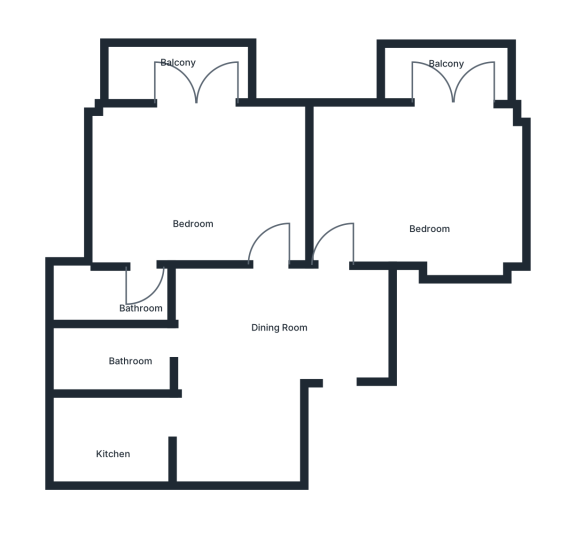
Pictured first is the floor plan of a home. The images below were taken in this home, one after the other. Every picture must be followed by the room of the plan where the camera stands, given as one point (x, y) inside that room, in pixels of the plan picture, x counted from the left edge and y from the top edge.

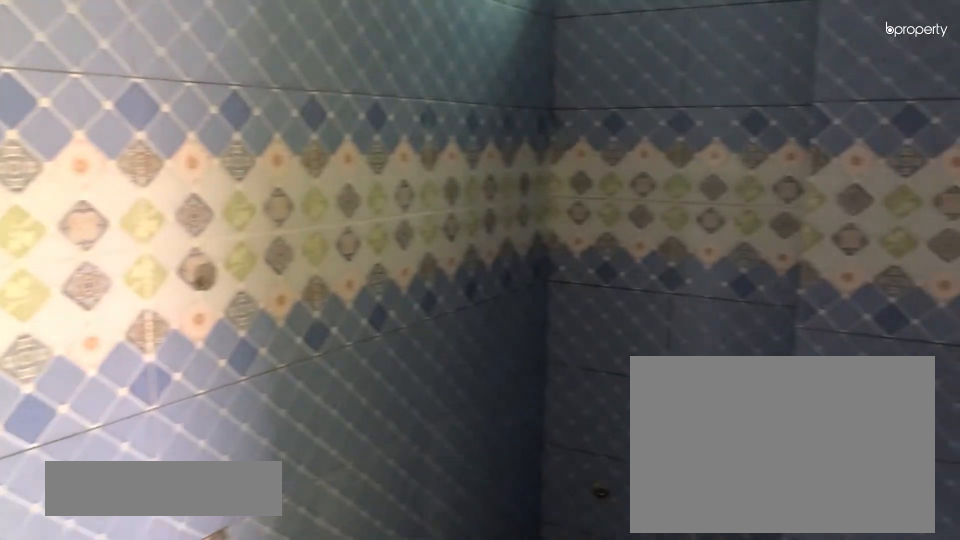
(115, 300)
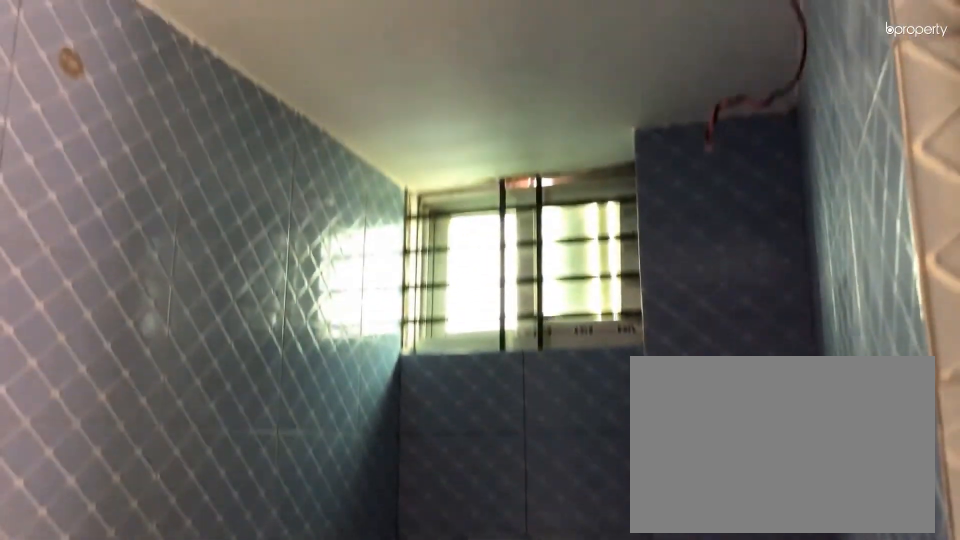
(115, 300)
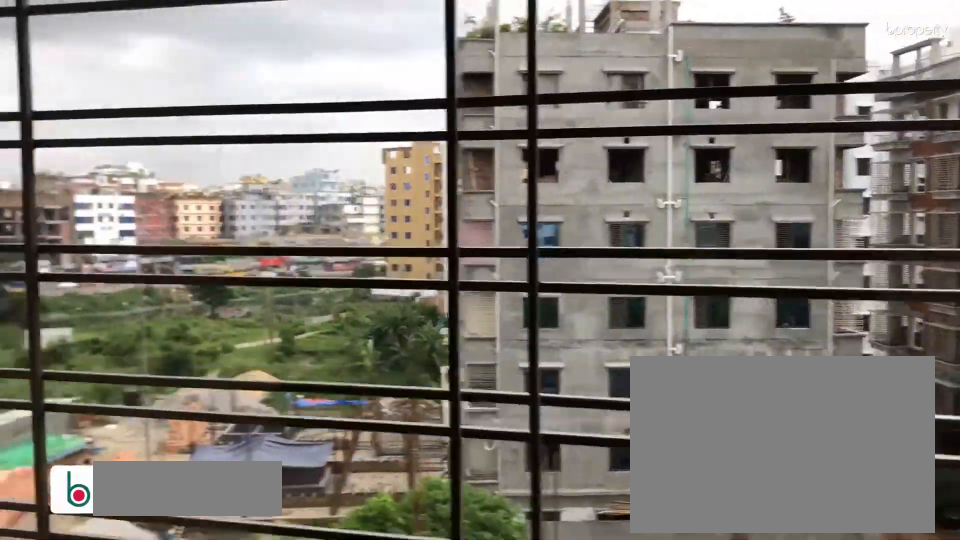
(175, 73)
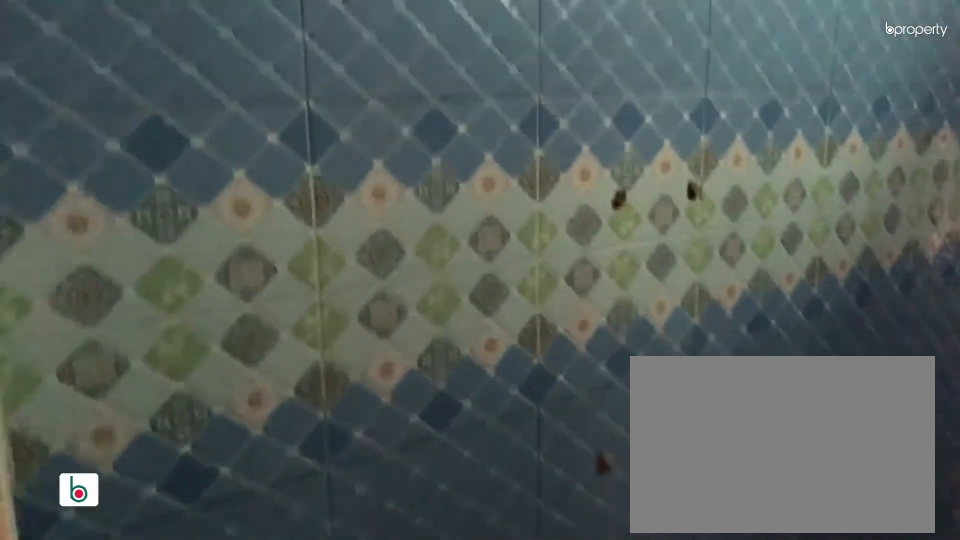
(125, 354)
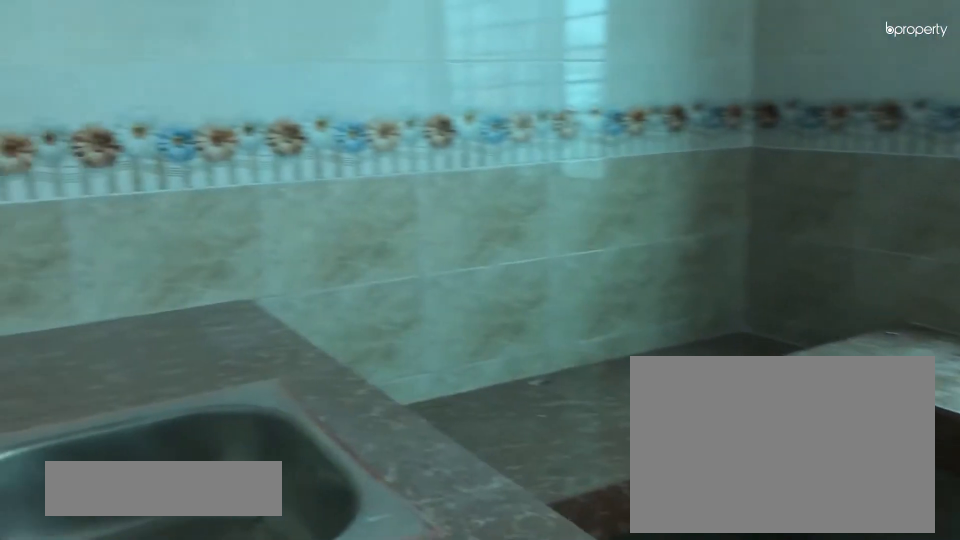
(101, 432)
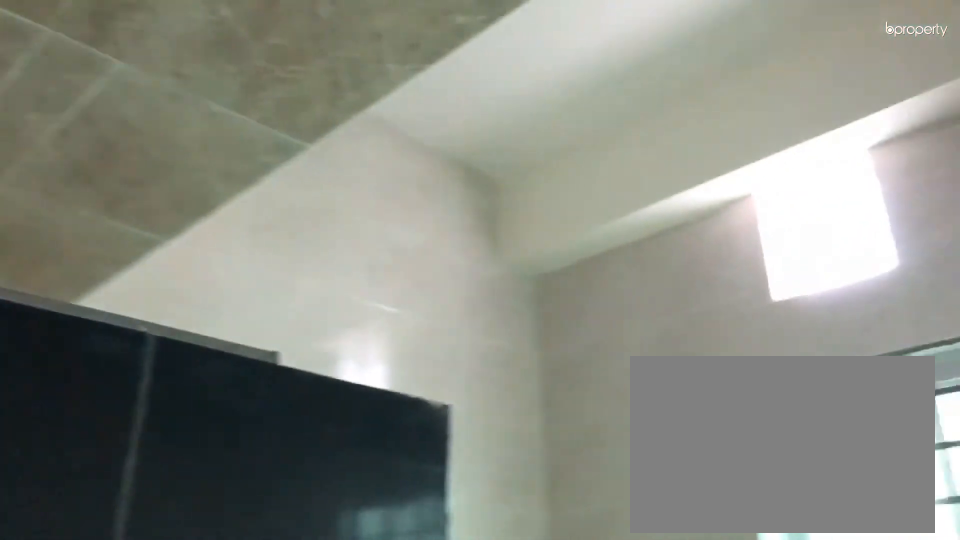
(101, 432)
